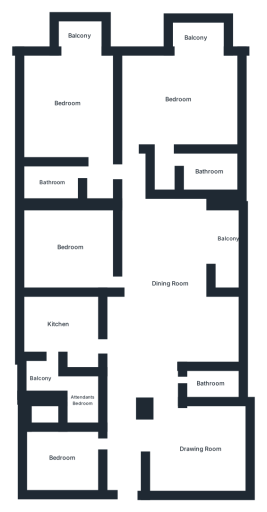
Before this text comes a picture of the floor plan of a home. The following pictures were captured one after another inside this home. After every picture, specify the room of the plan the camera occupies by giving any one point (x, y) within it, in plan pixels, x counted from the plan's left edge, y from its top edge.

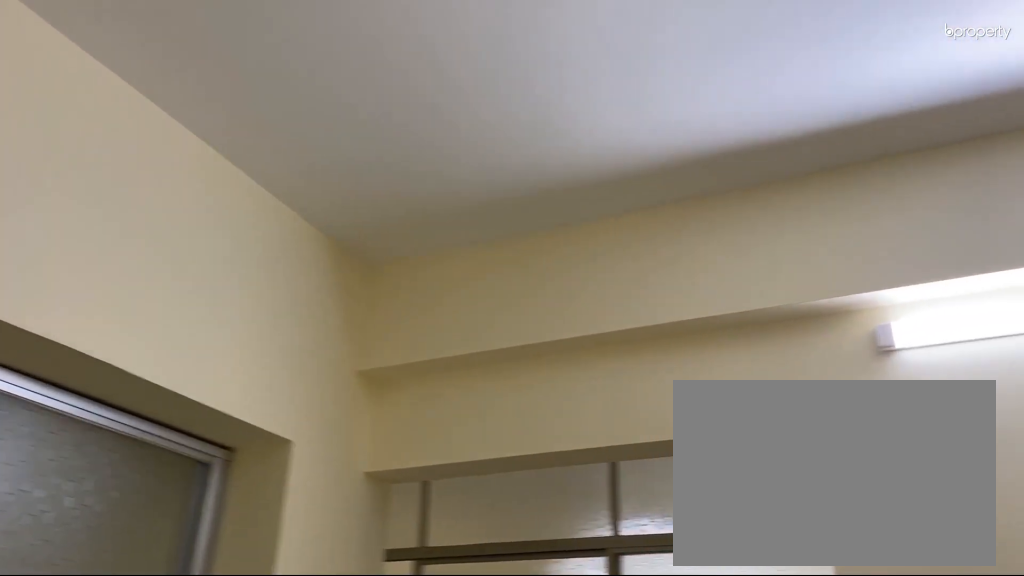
(198, 447)
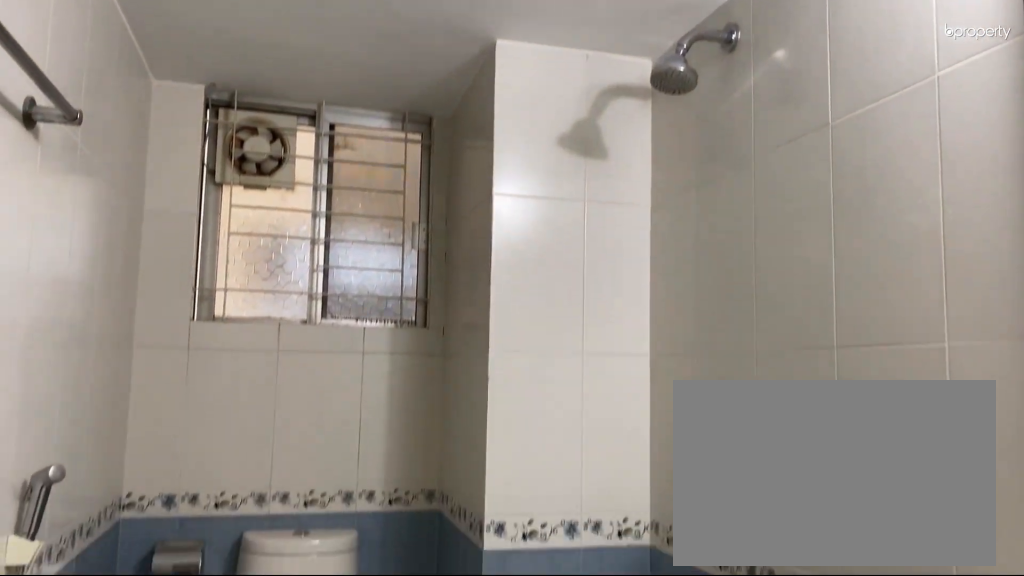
(209, 382)
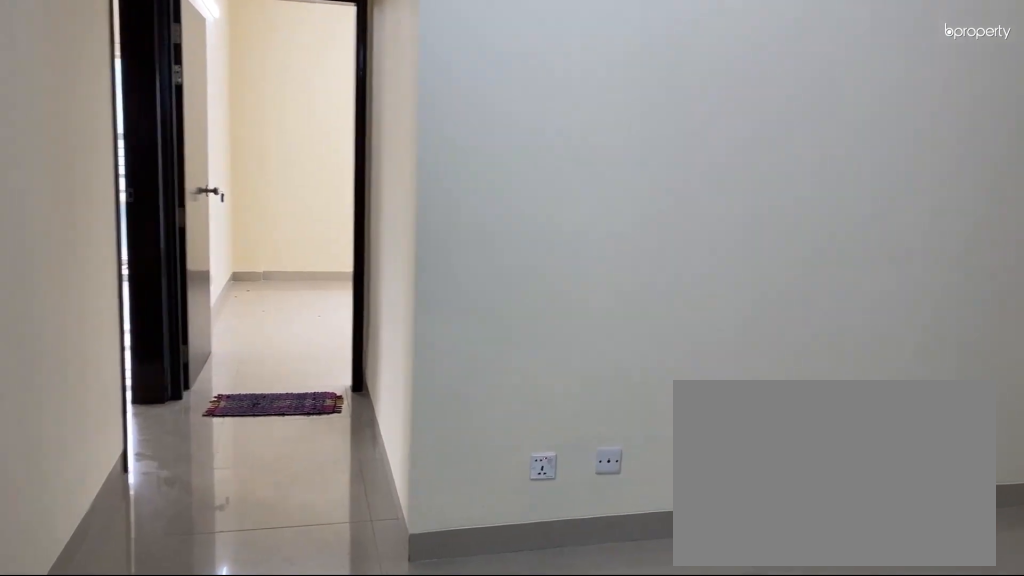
(169, 284)
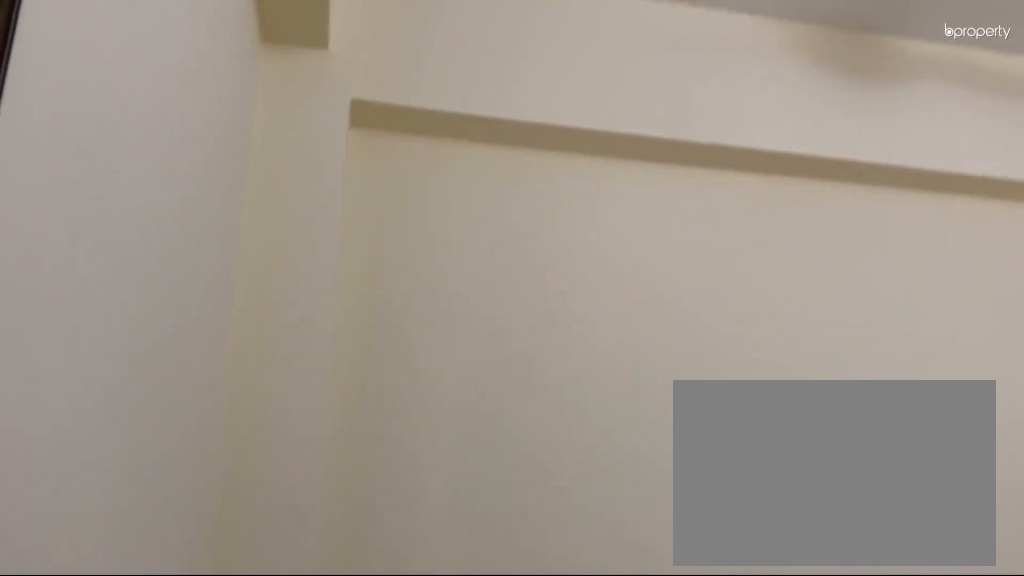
(61, 457)
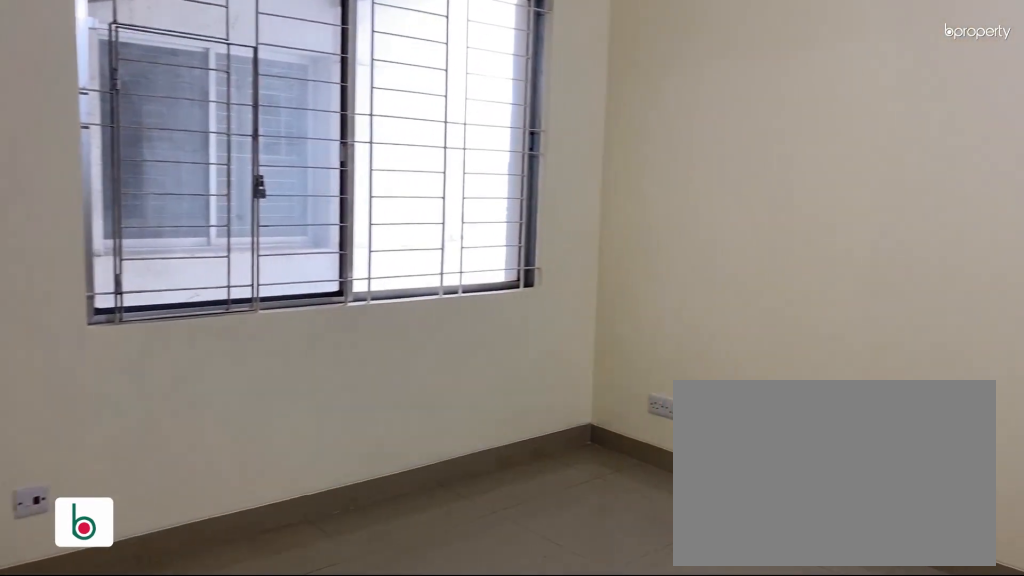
(70, 247)
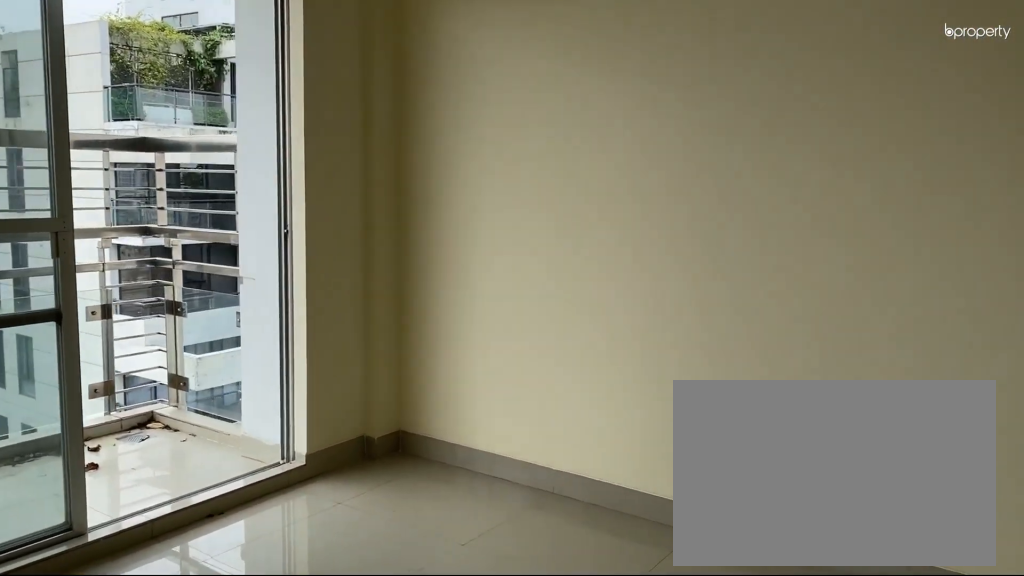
(67, 106)
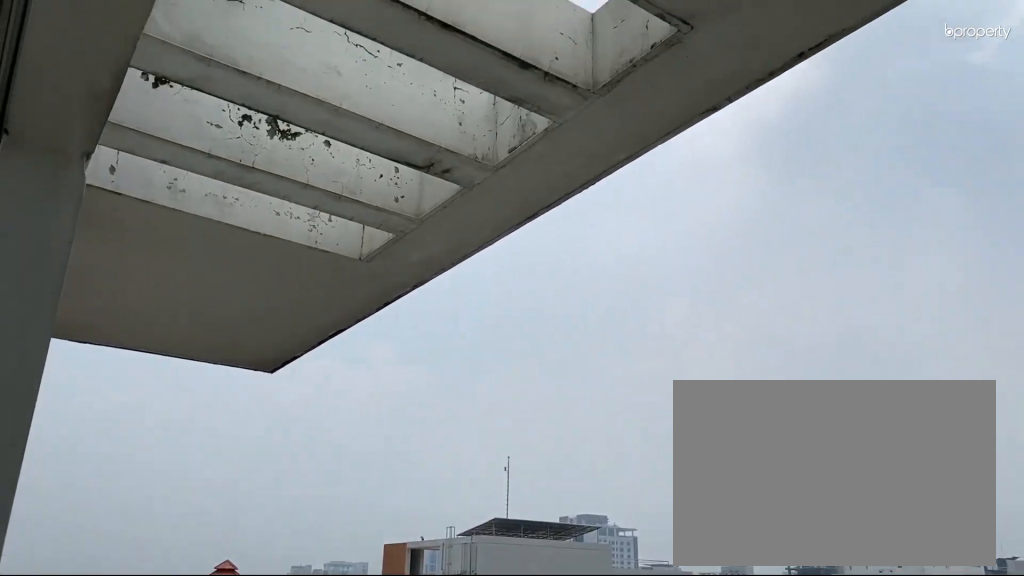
(80, 36)
